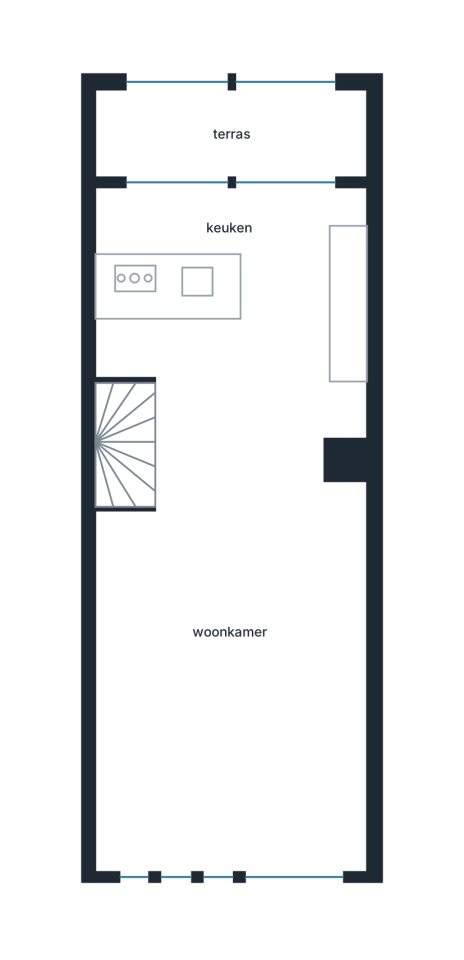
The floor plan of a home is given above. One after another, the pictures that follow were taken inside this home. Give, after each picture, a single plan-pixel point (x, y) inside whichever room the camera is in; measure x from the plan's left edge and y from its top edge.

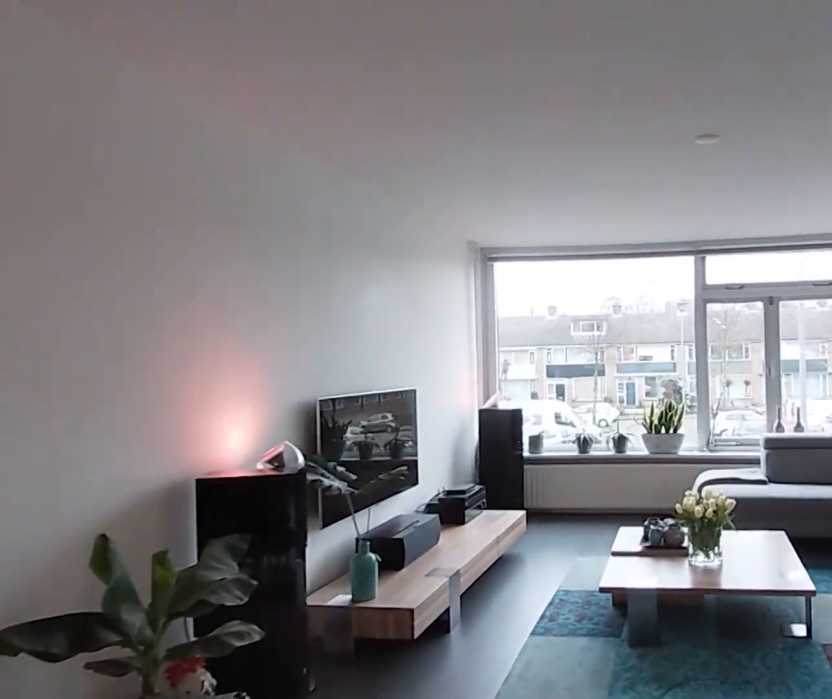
(275, 420)
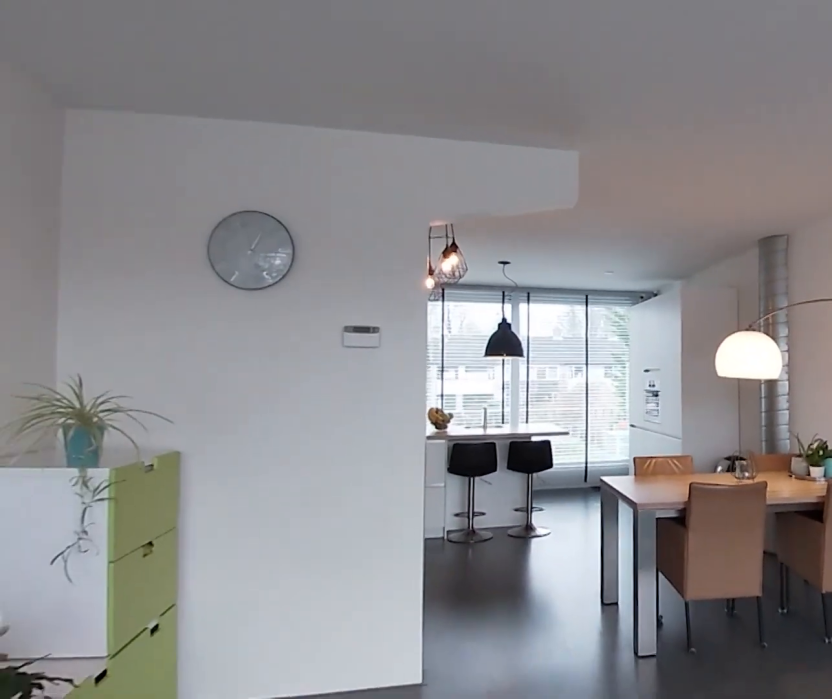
(275, 420)
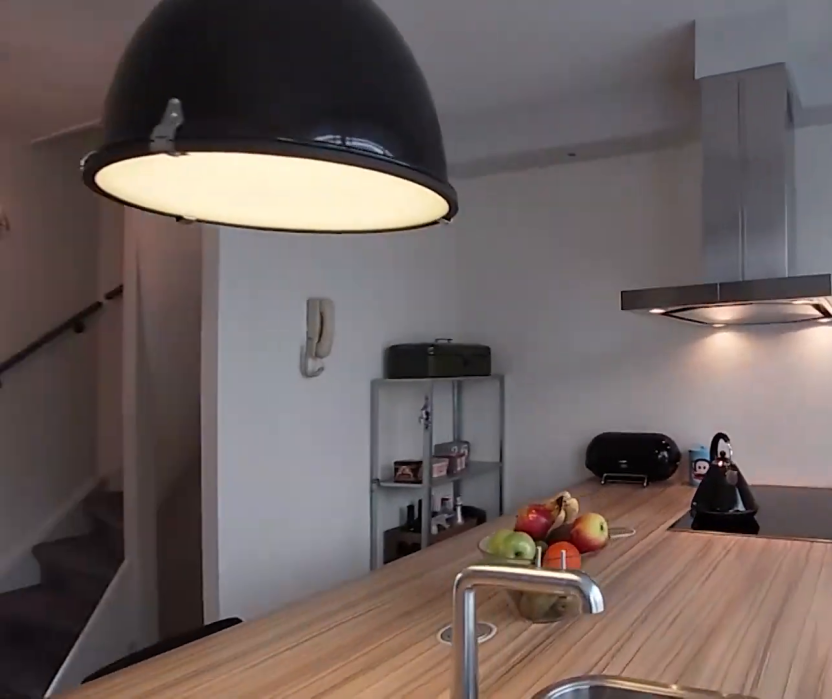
(230, 282)
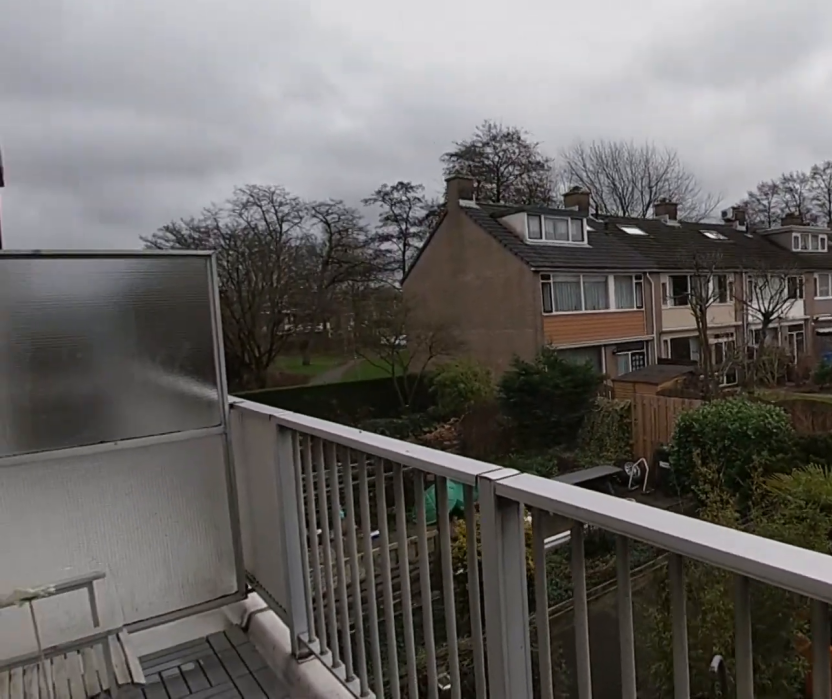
(230, 132)
